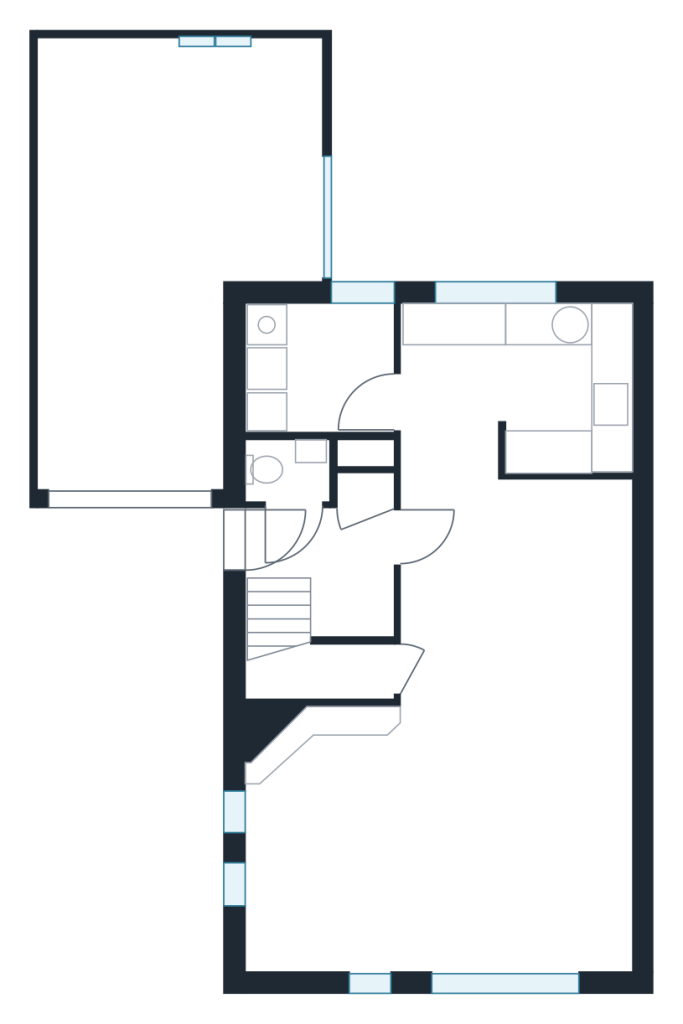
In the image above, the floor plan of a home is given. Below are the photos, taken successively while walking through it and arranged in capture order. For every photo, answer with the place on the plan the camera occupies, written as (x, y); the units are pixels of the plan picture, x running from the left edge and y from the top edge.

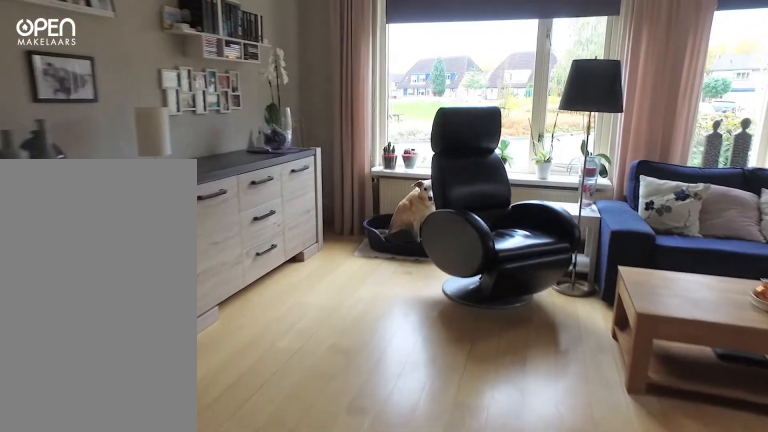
(464, 701)
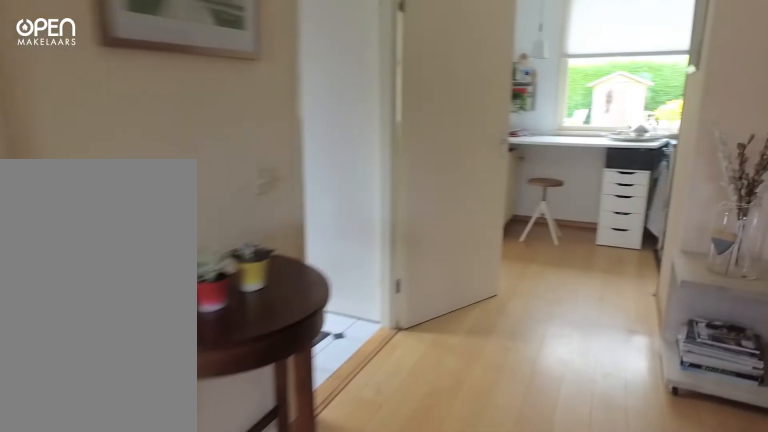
(432, 617)
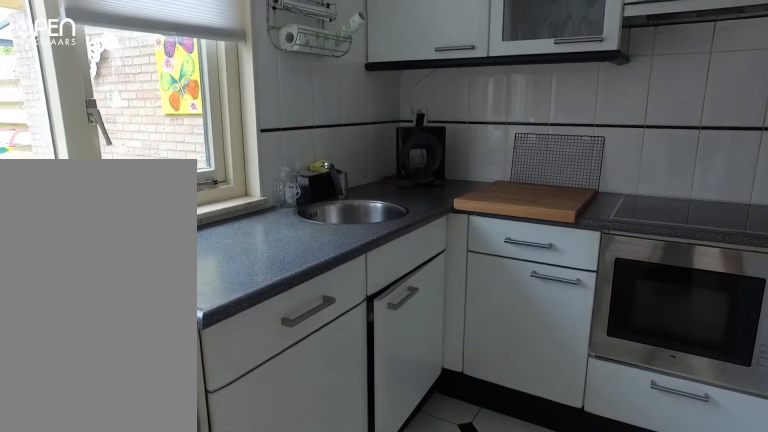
(500, 408)
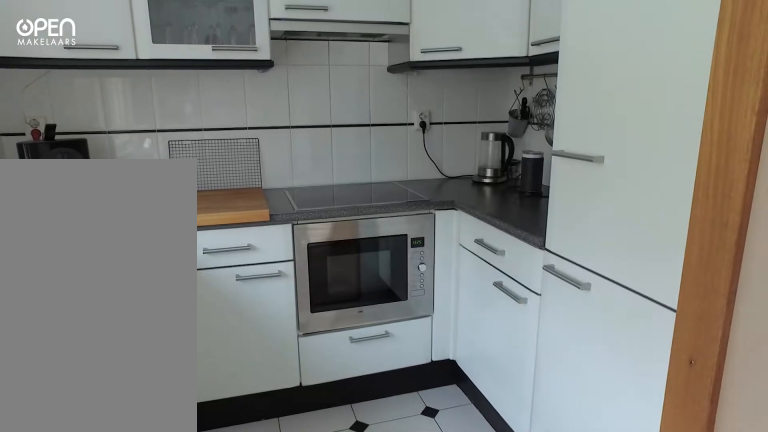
(511, 398)
